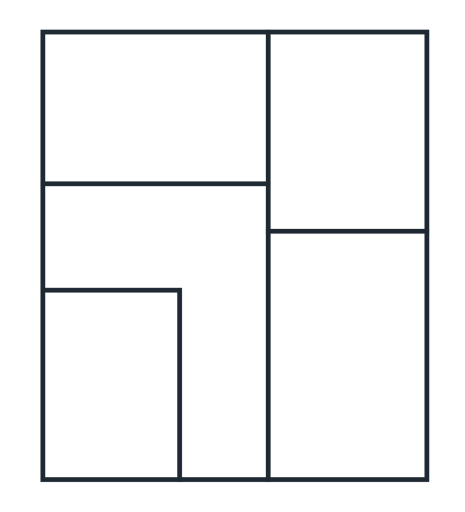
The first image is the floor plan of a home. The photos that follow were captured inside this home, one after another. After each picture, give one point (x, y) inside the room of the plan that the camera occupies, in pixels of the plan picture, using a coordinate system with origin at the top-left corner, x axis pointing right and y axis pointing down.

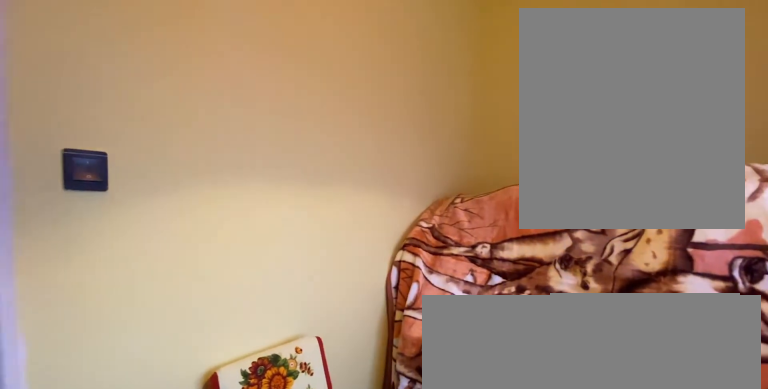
(161, 108)
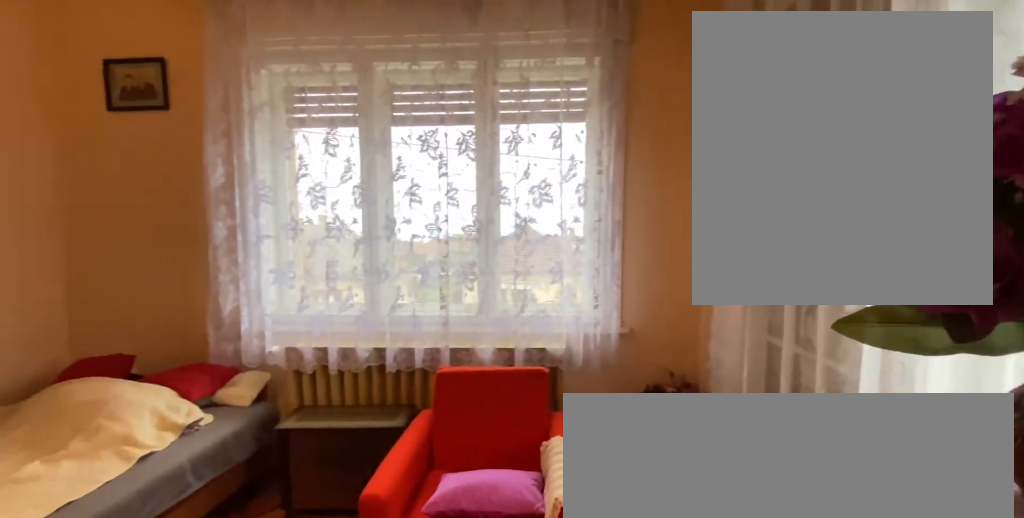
(349, 132)
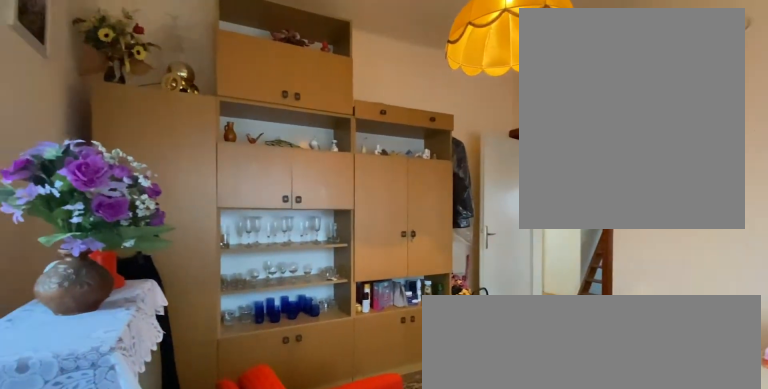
(348, 132)
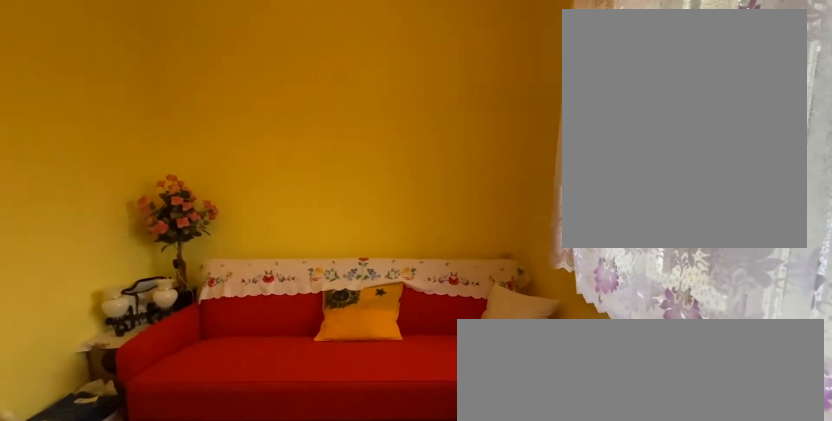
(349, 362)
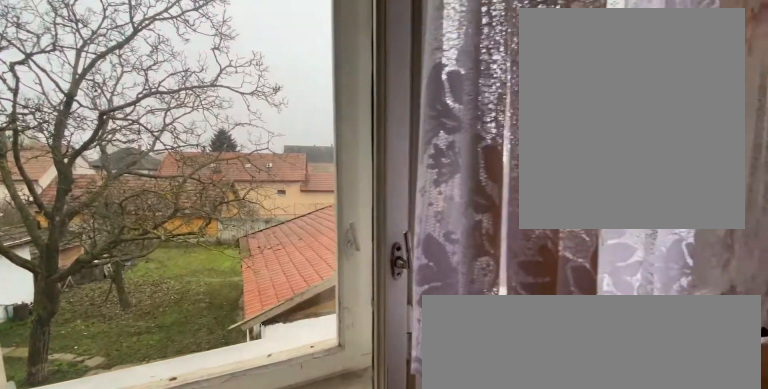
(349, 362)
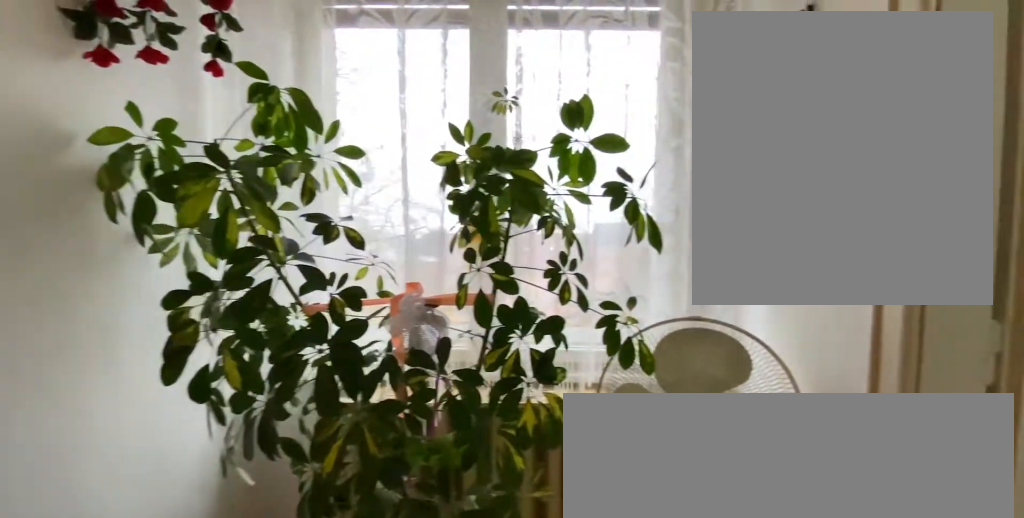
(112, 384)
